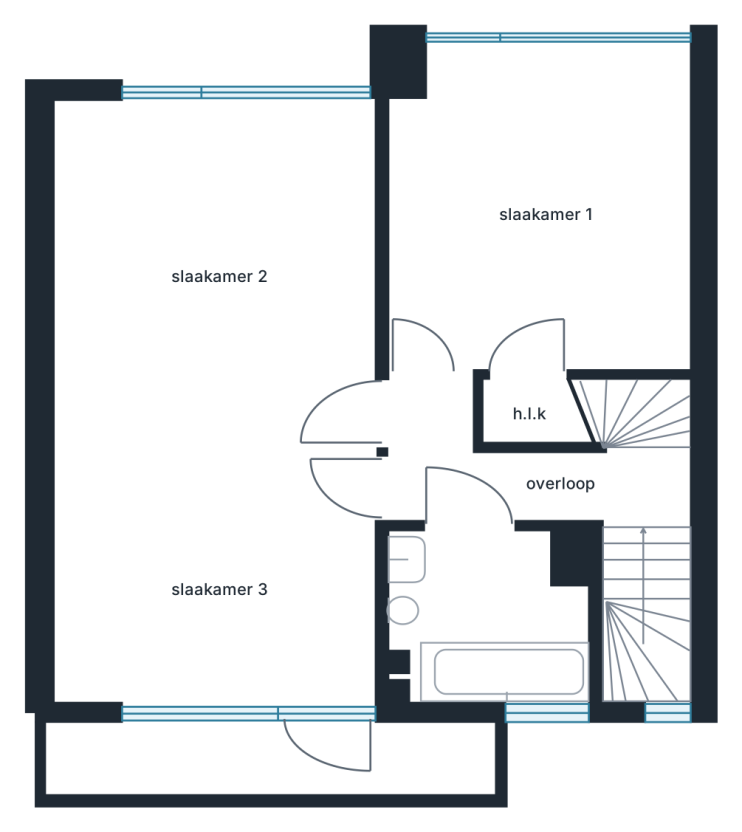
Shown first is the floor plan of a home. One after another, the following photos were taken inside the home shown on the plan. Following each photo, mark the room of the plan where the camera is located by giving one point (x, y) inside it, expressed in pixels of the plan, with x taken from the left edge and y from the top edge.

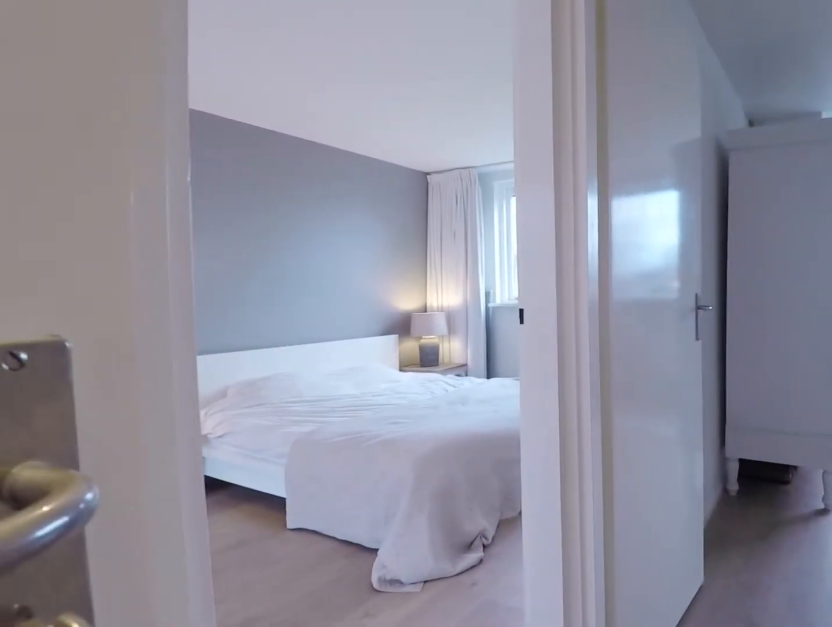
(516, 472)
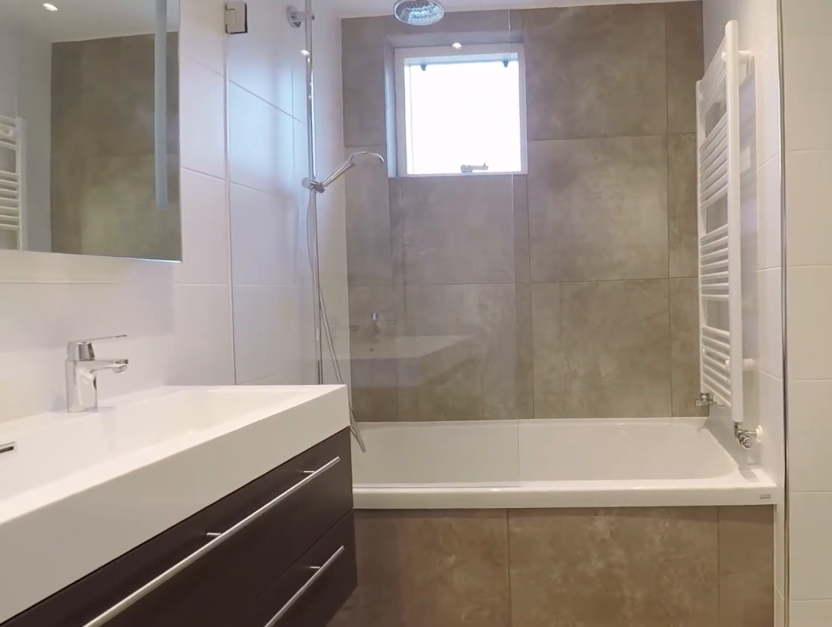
(484, 621)
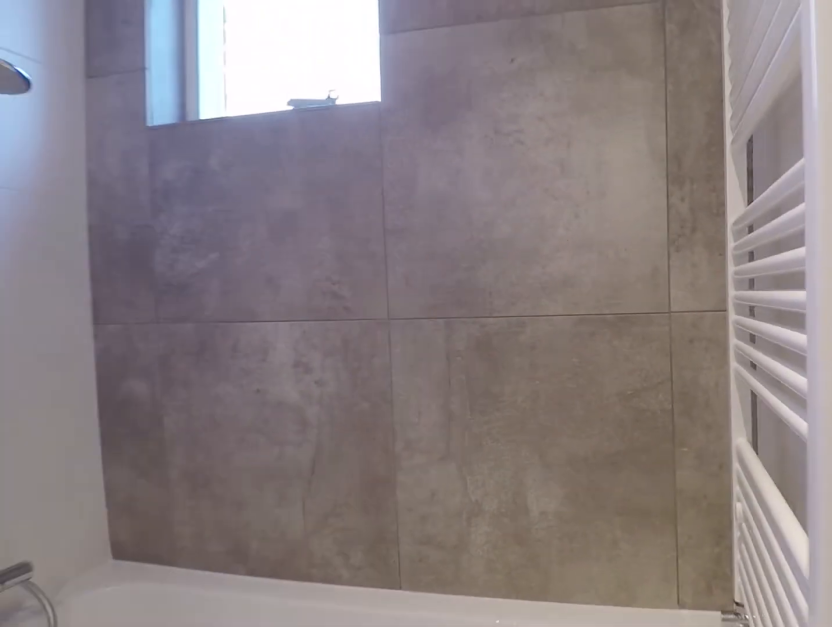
(484, 621)
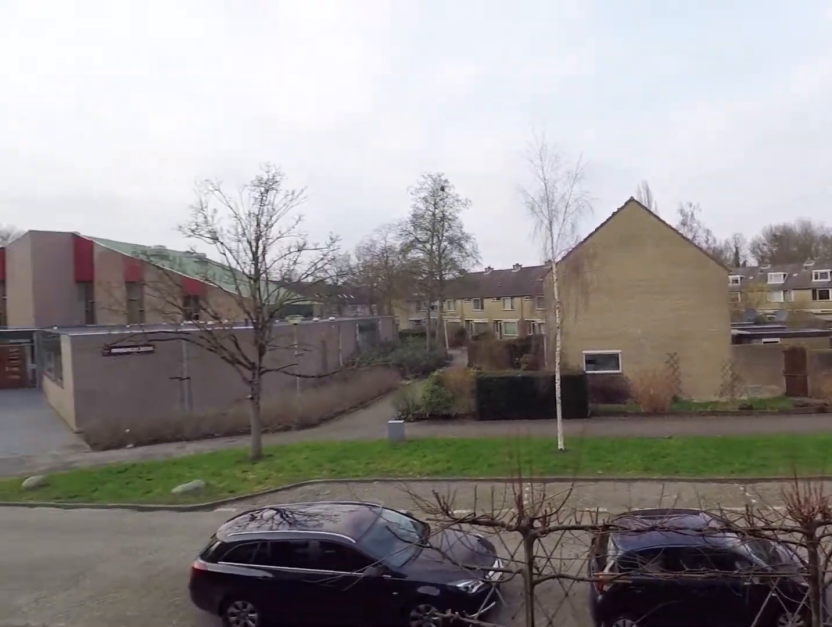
(274, 761)
